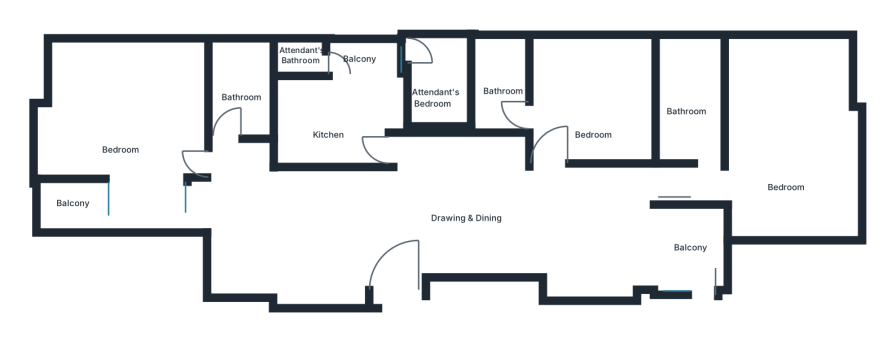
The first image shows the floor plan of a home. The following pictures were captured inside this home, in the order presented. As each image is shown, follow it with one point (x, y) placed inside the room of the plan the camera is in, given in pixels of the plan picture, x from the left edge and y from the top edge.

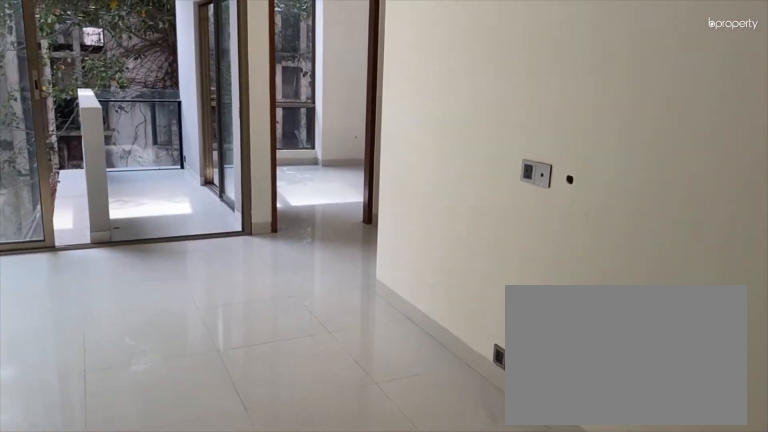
(332, 235)
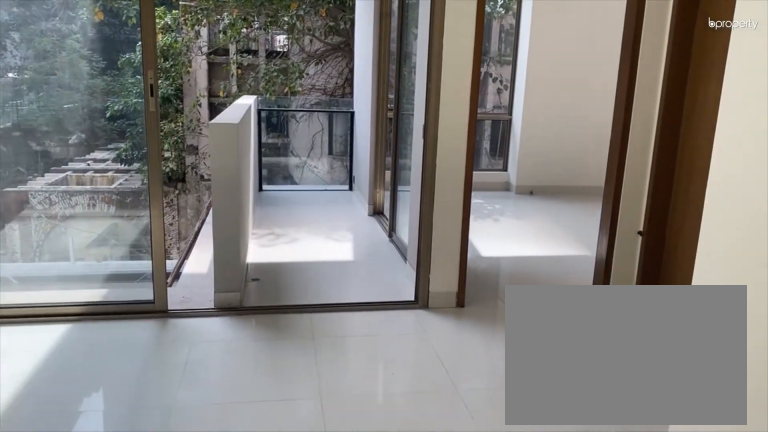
(332, 235)
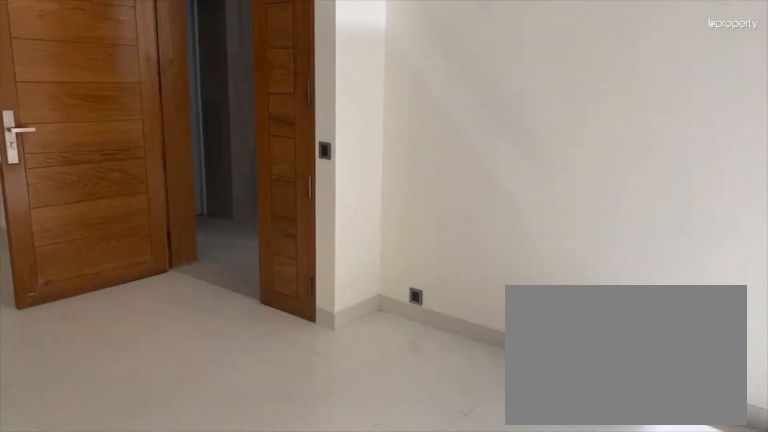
(266, 225)
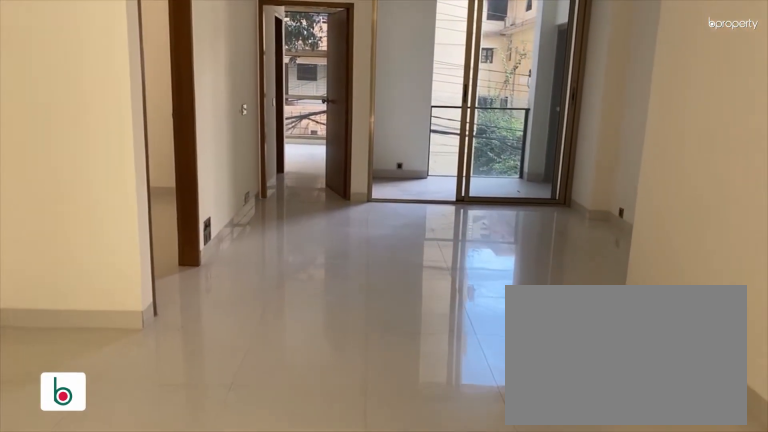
(368, 218)
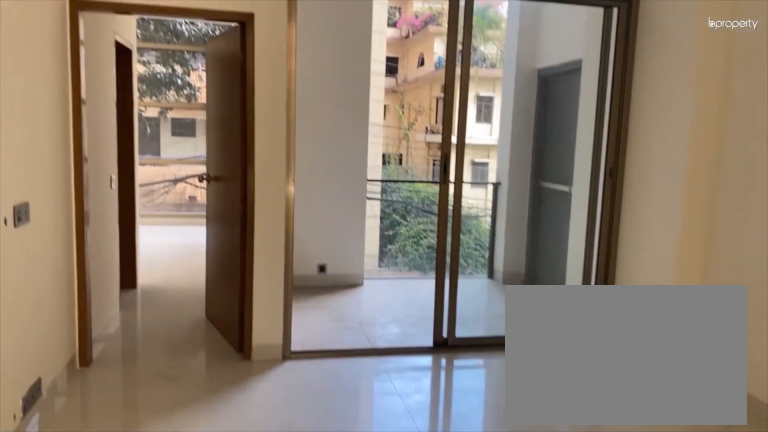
(536, 217)
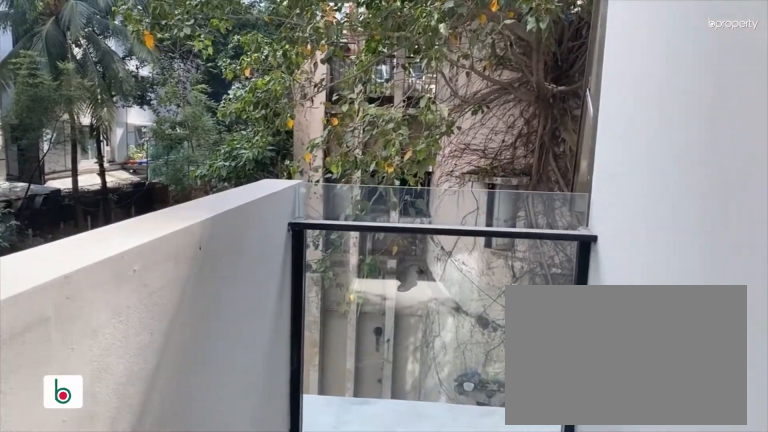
(84, 210)
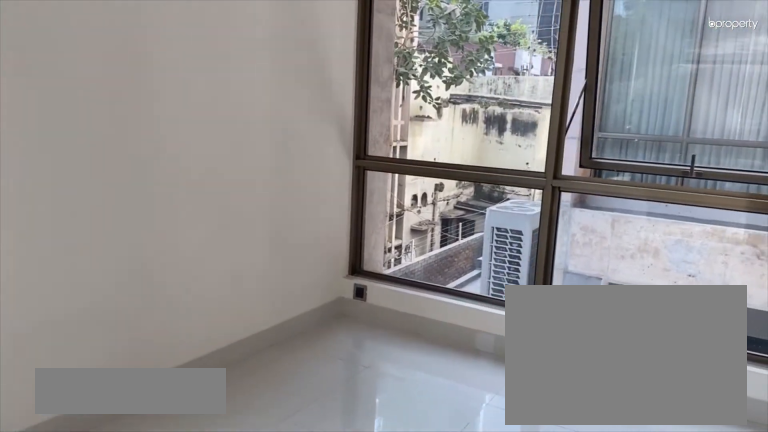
(120, 123)
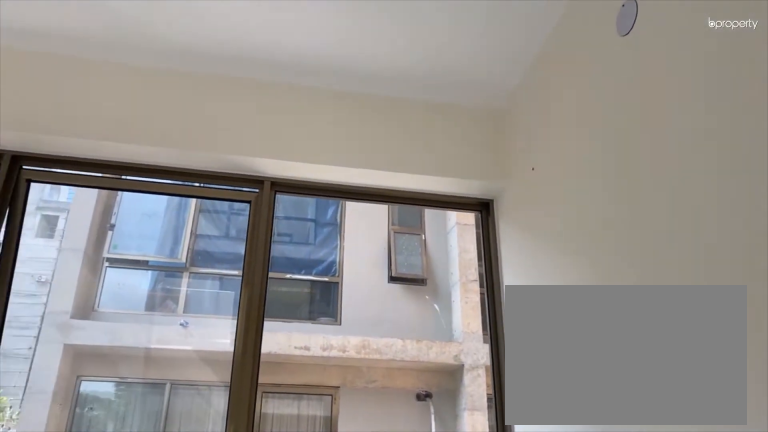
(120, 123)
